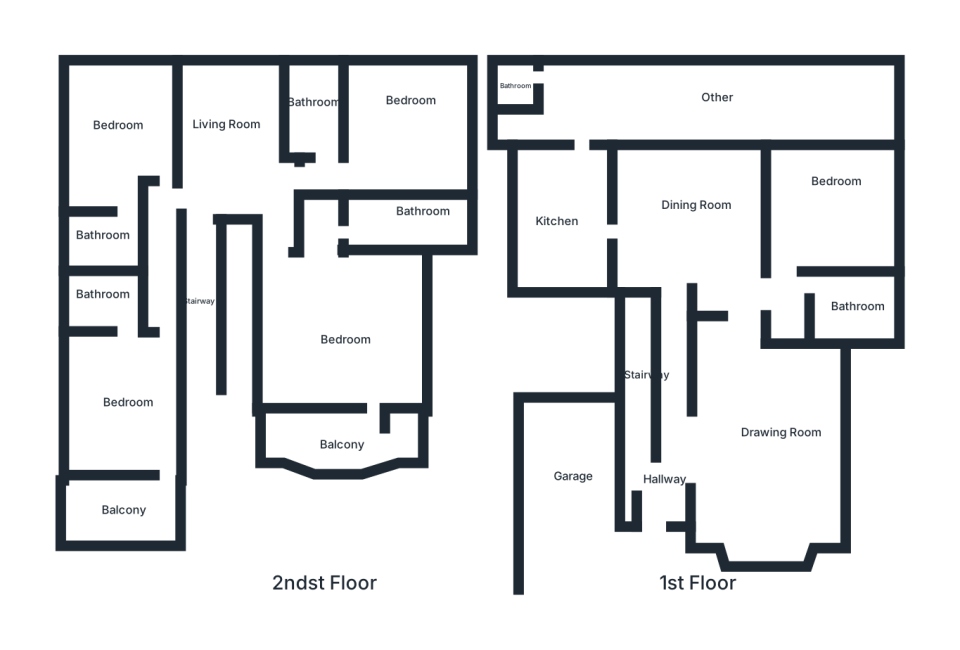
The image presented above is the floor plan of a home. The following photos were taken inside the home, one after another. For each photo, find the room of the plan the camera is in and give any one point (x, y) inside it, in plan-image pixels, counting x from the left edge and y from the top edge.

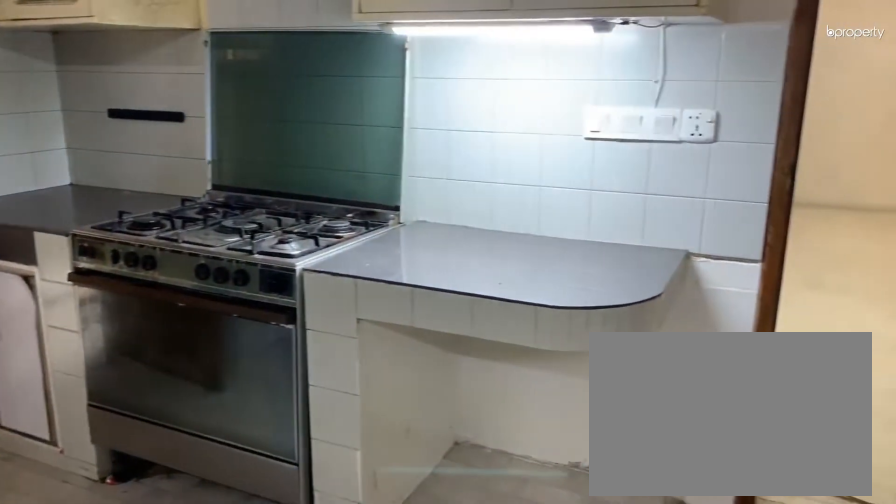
(541, 220)
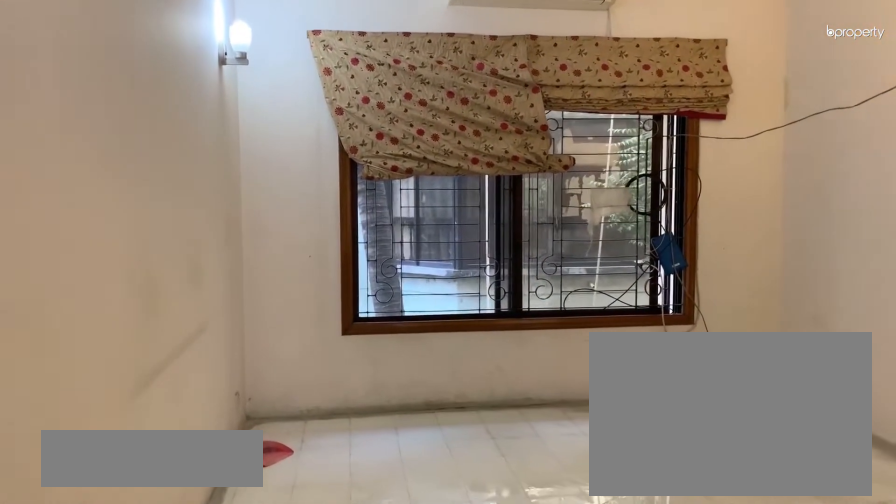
(227, 125)
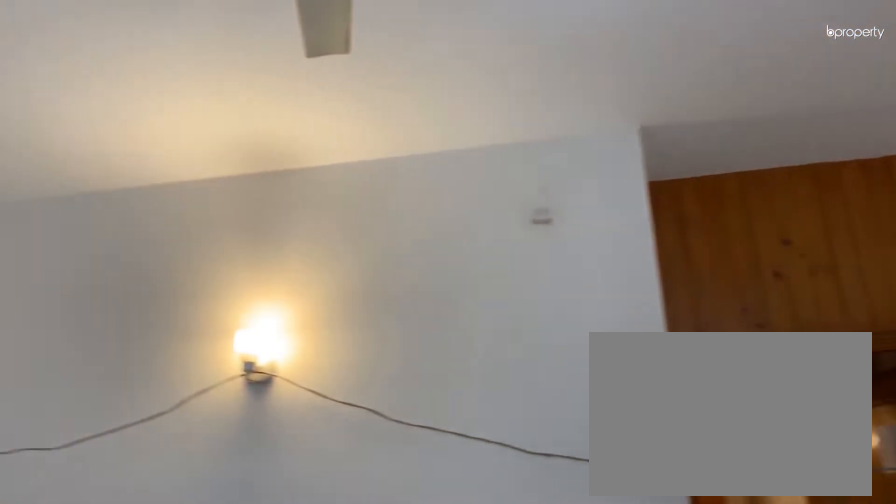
(227, 125)
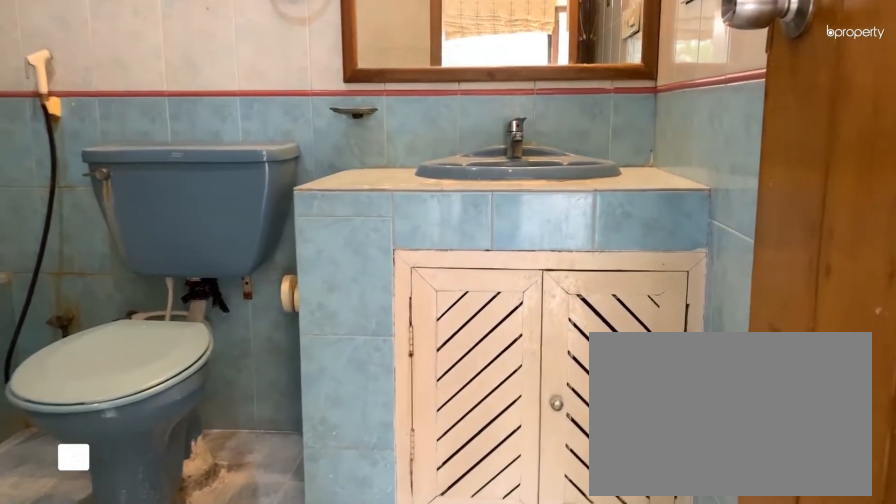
(110, 314)
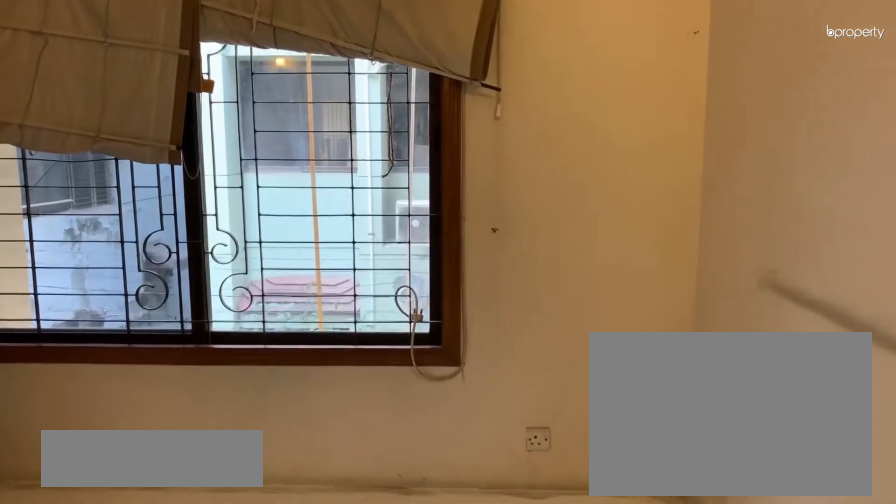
(149, 153)
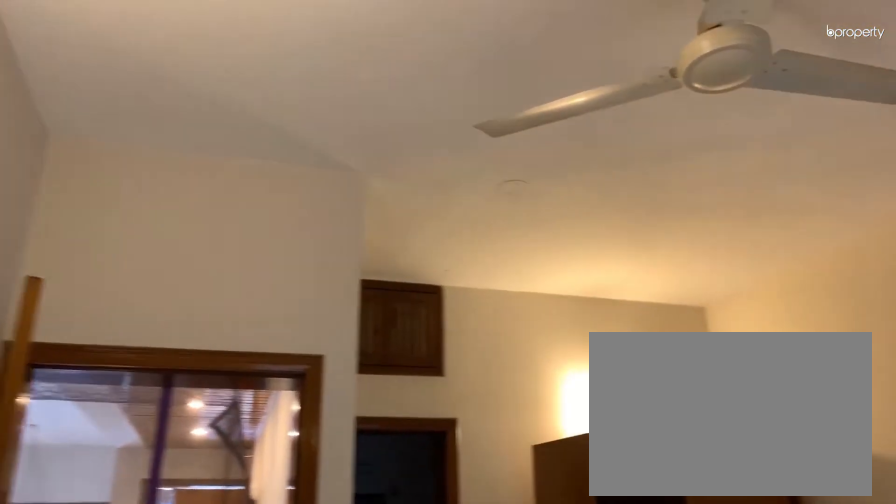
(116, 126)
